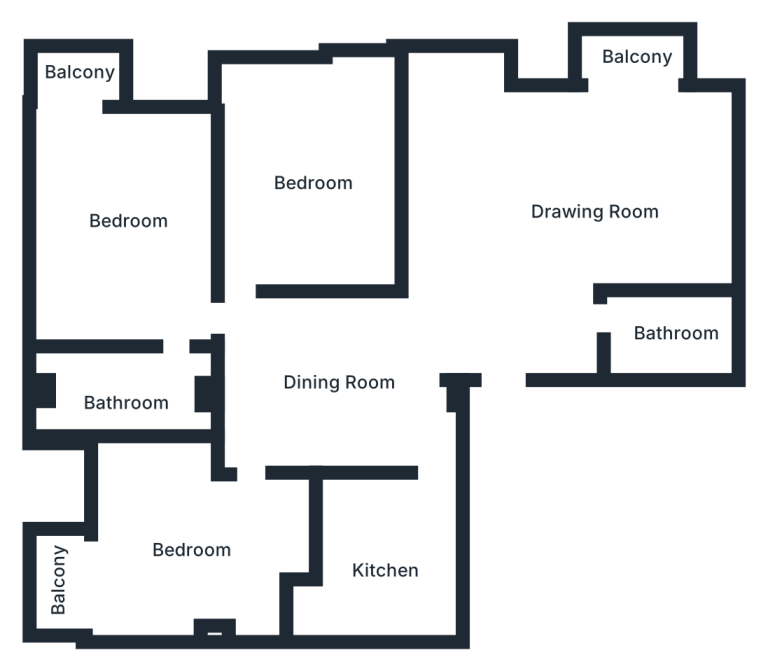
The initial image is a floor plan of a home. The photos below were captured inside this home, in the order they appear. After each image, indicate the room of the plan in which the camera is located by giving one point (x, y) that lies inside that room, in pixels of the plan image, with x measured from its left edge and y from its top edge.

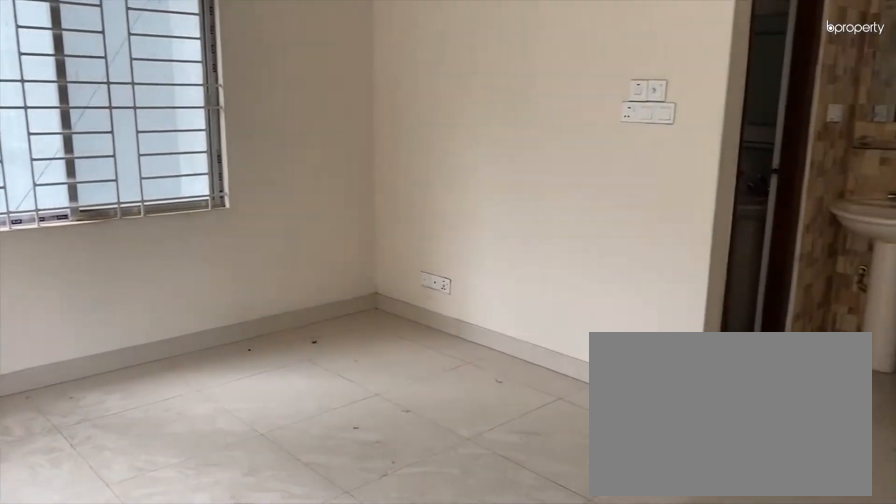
(590, 206)
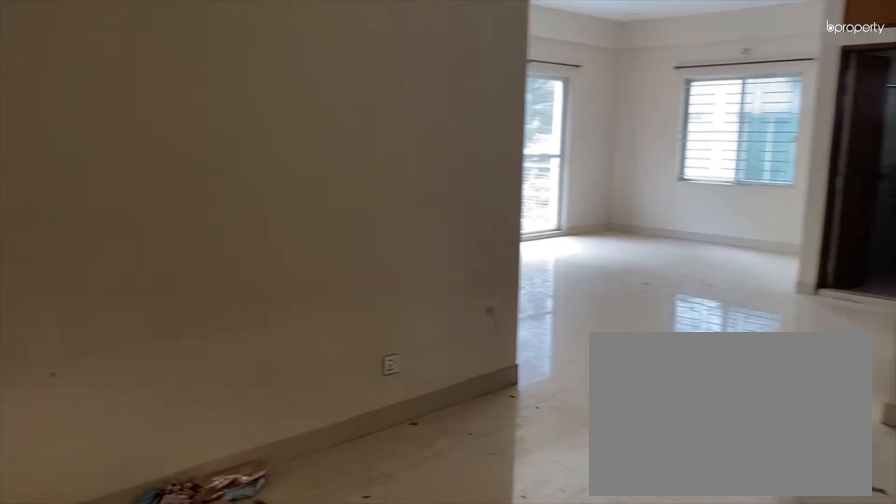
(343, 380)
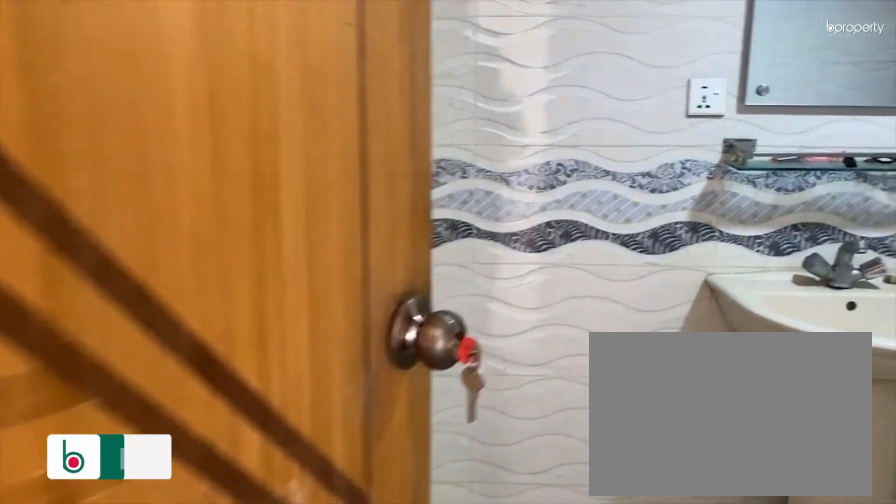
(129, 398)
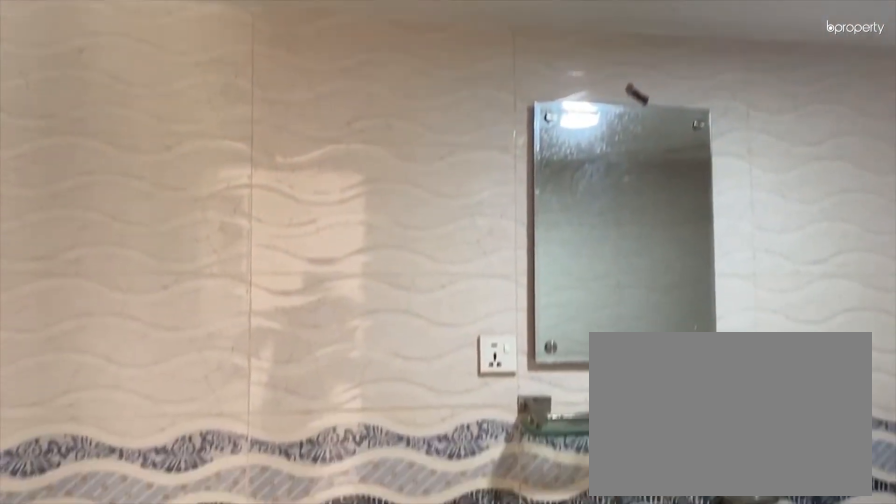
(129, 398)
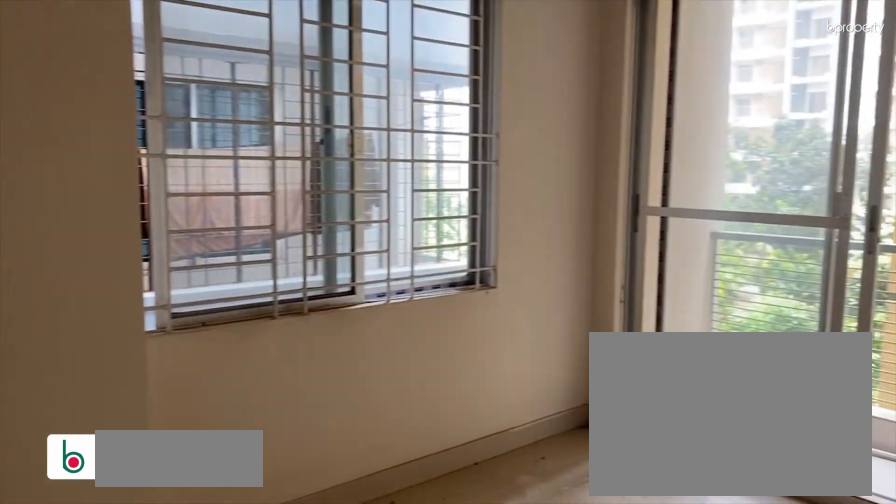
(199, 547)
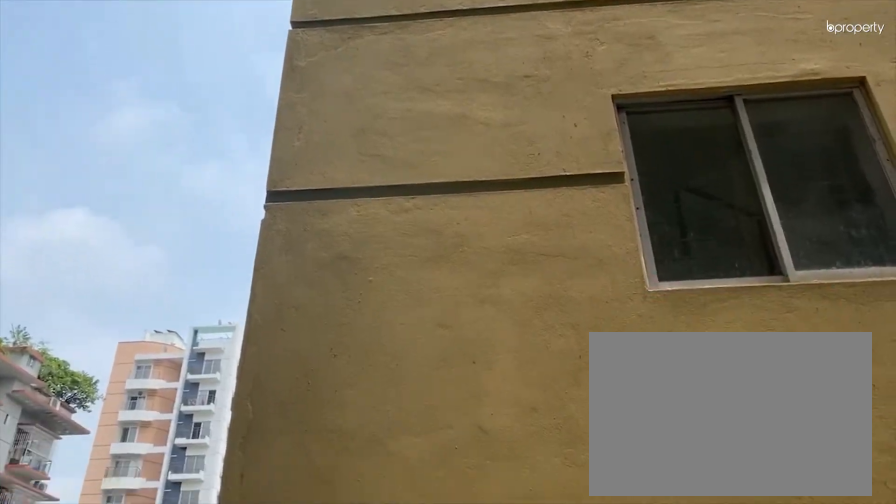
(61, 586)
